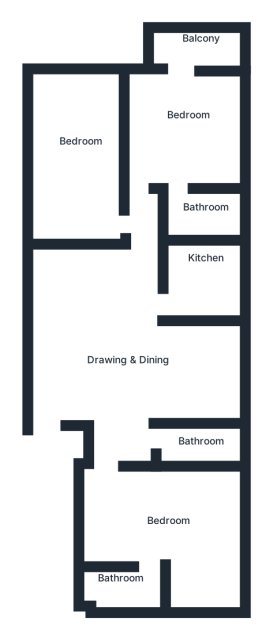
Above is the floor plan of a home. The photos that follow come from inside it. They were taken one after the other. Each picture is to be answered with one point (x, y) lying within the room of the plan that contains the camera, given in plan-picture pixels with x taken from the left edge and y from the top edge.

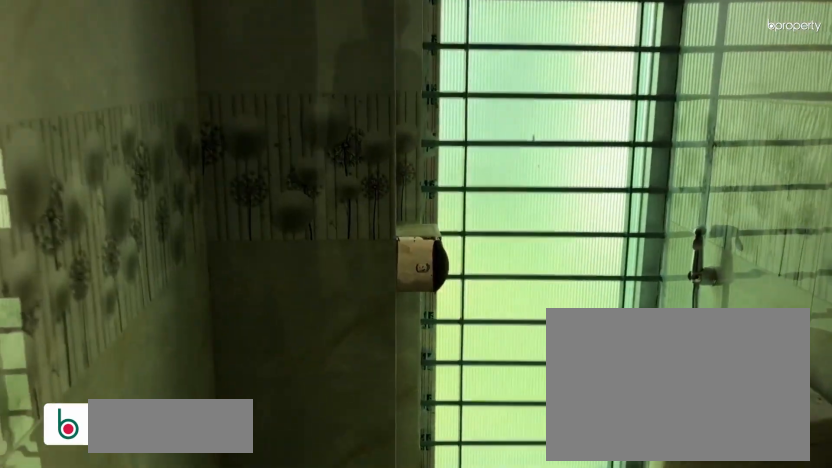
(193, 443)
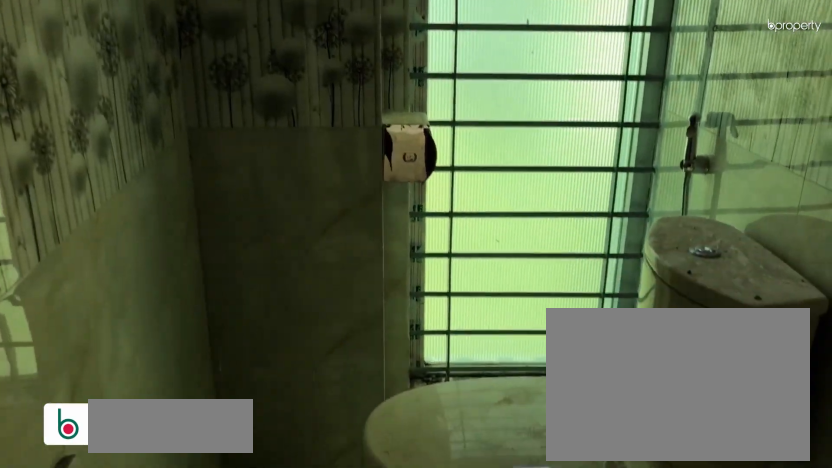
(193, 443)
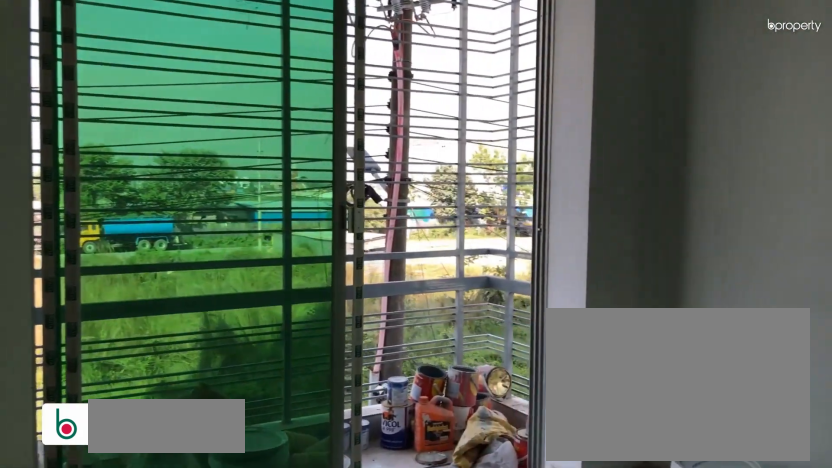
(177, 132)
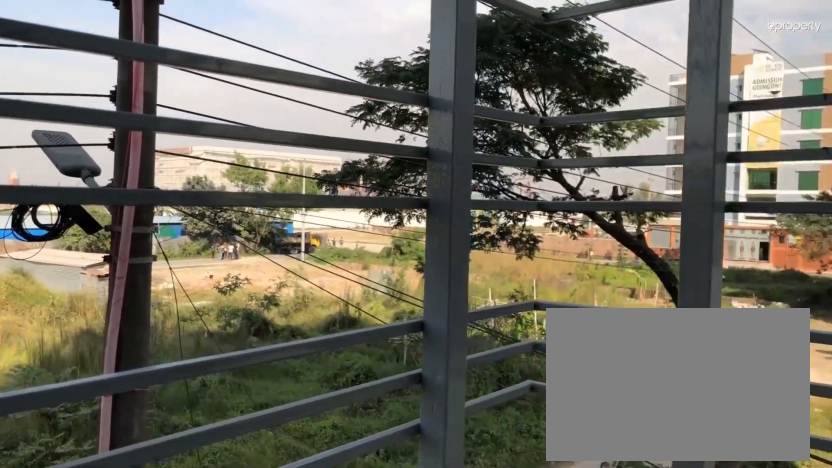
(187, 42)
